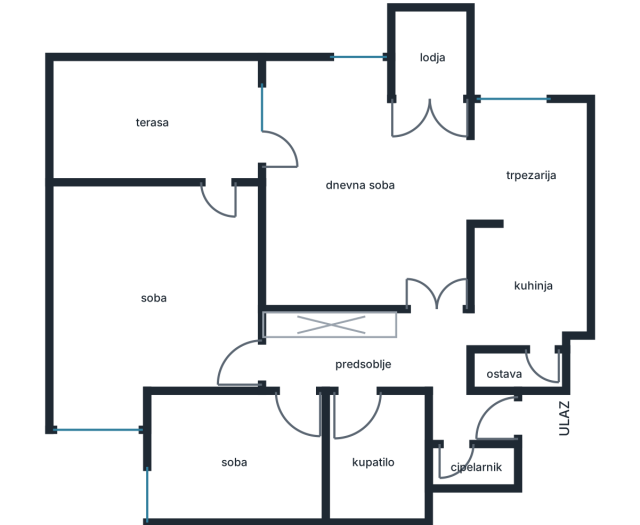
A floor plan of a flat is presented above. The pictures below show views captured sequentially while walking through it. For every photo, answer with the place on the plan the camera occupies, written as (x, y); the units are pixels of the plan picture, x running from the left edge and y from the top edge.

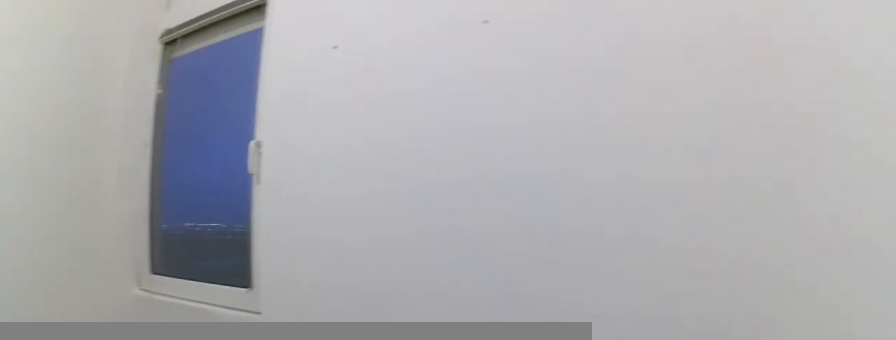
(243, 421)
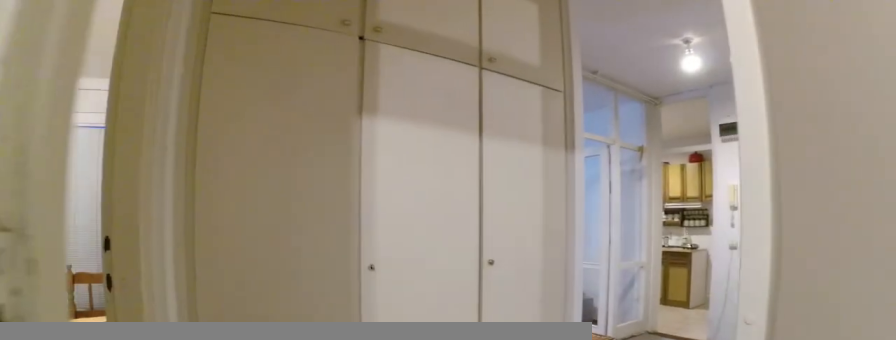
(267, 422)
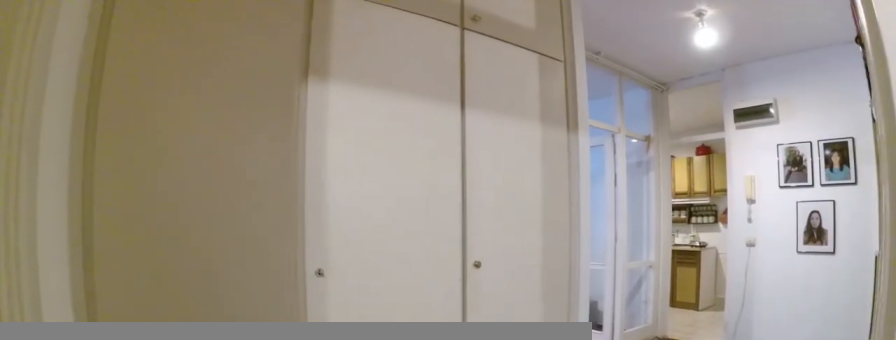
(262, 398)
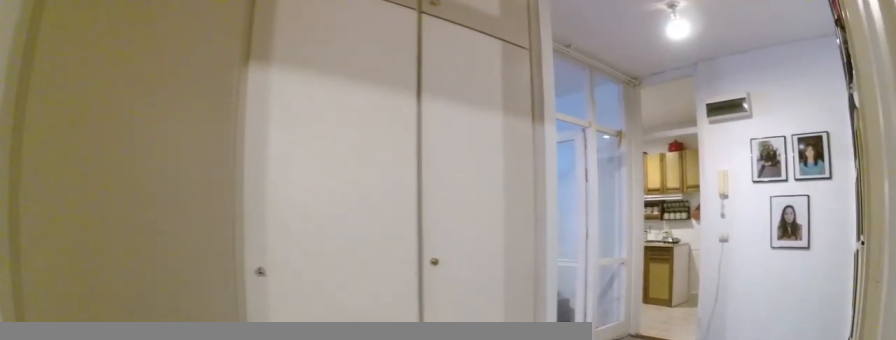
(261, 392)
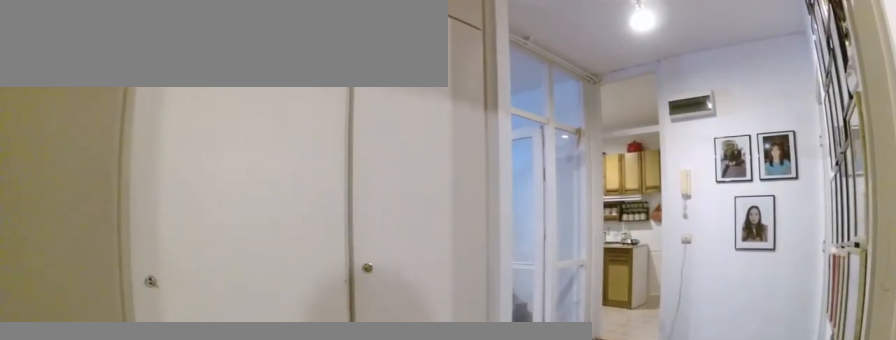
(271, 381)
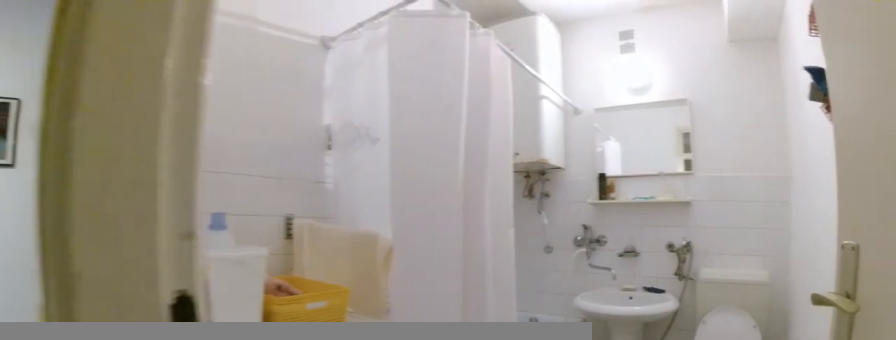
(330, 368)
